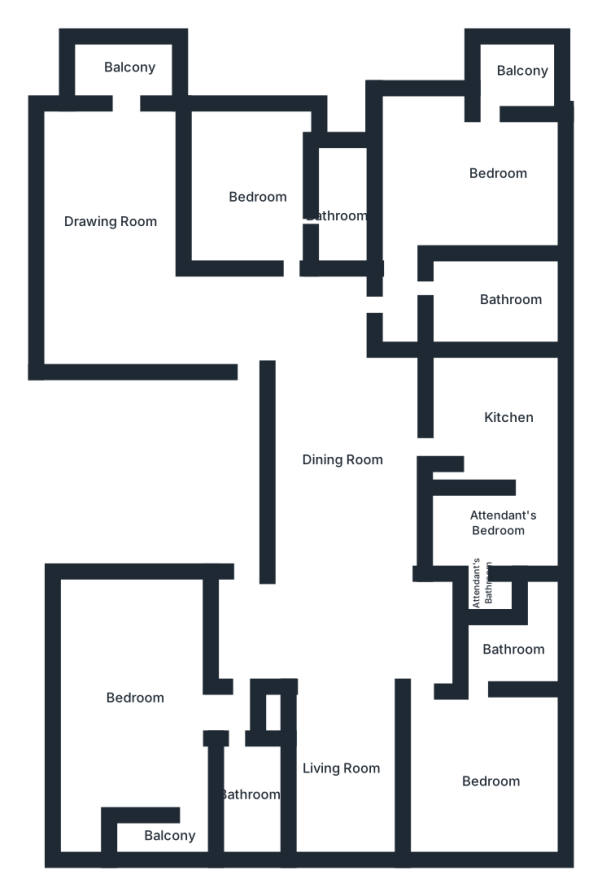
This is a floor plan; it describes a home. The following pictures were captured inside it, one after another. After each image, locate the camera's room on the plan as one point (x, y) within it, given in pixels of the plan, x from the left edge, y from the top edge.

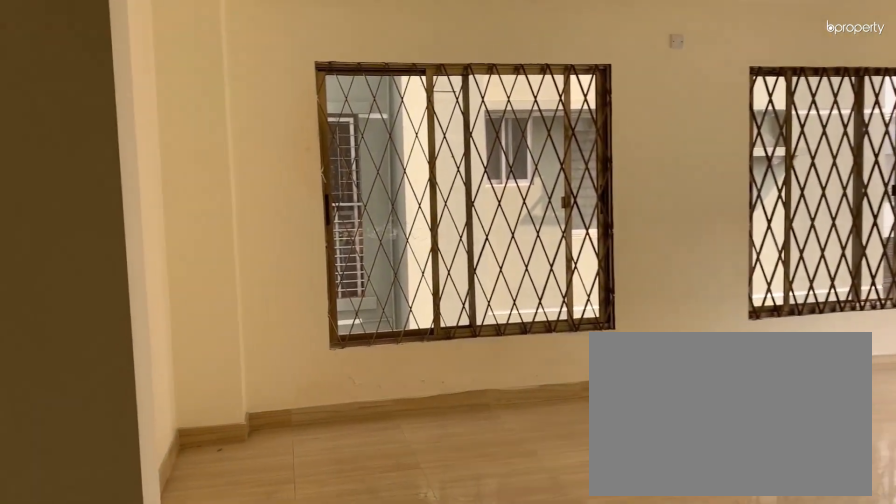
(204, 325)
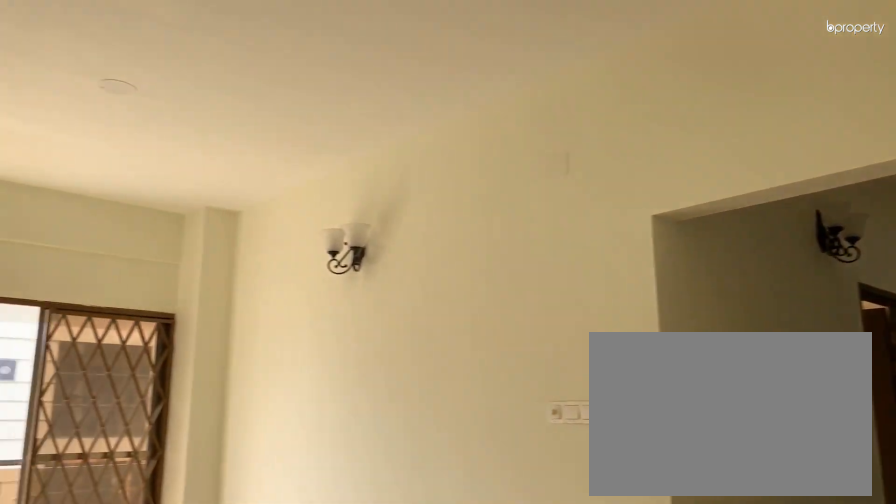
(114, 204)
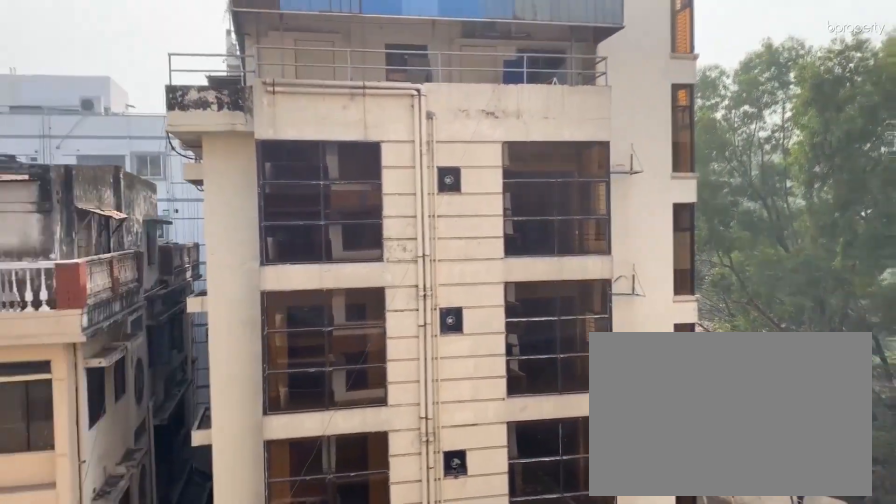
(127, 80)
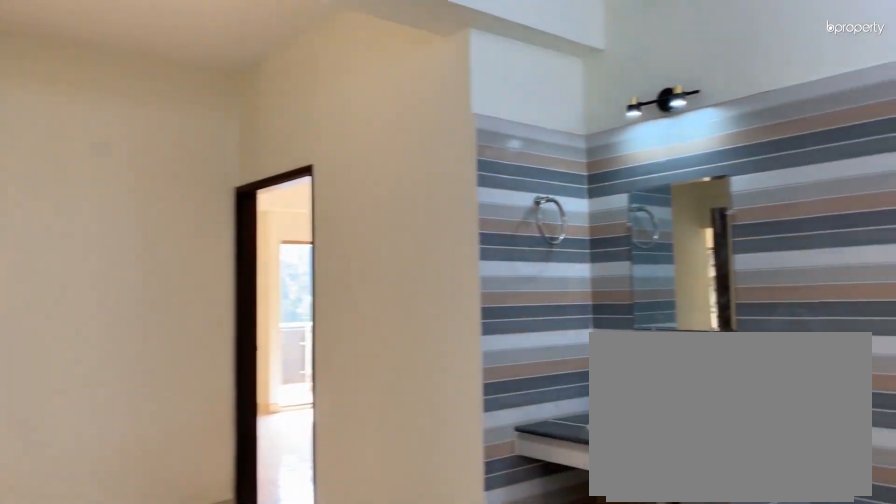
(342, 473)
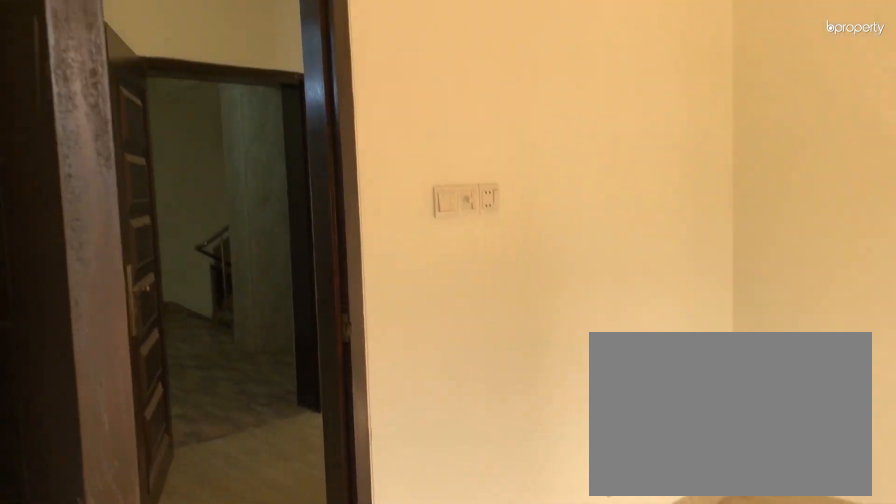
(269, 204)
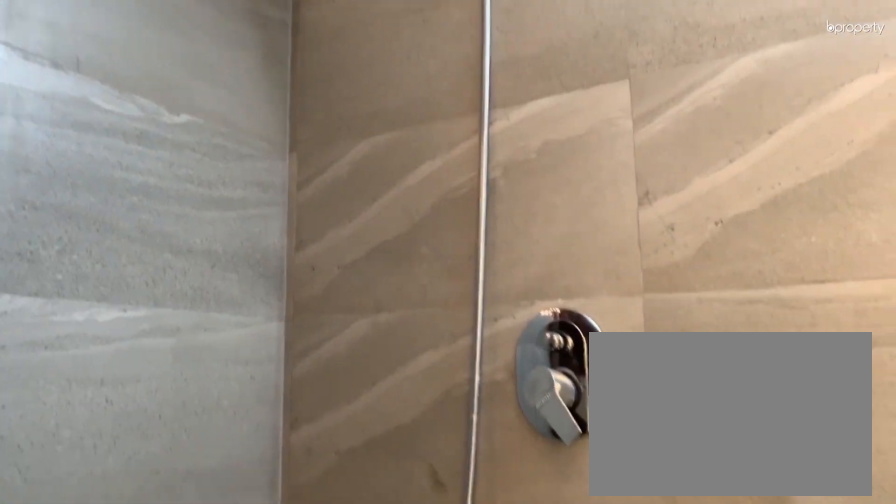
(338, 215)
